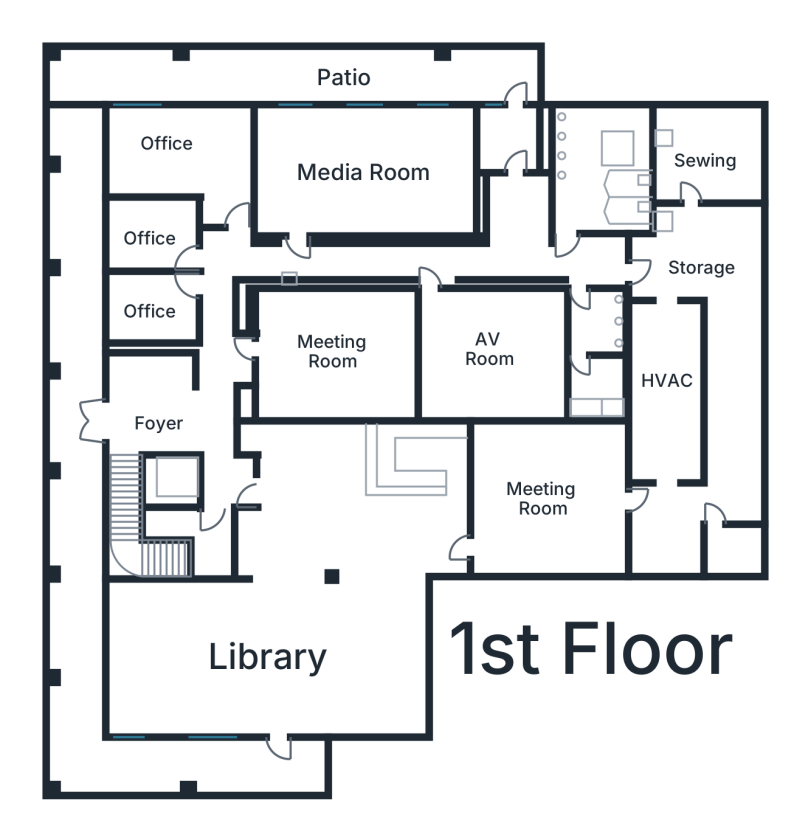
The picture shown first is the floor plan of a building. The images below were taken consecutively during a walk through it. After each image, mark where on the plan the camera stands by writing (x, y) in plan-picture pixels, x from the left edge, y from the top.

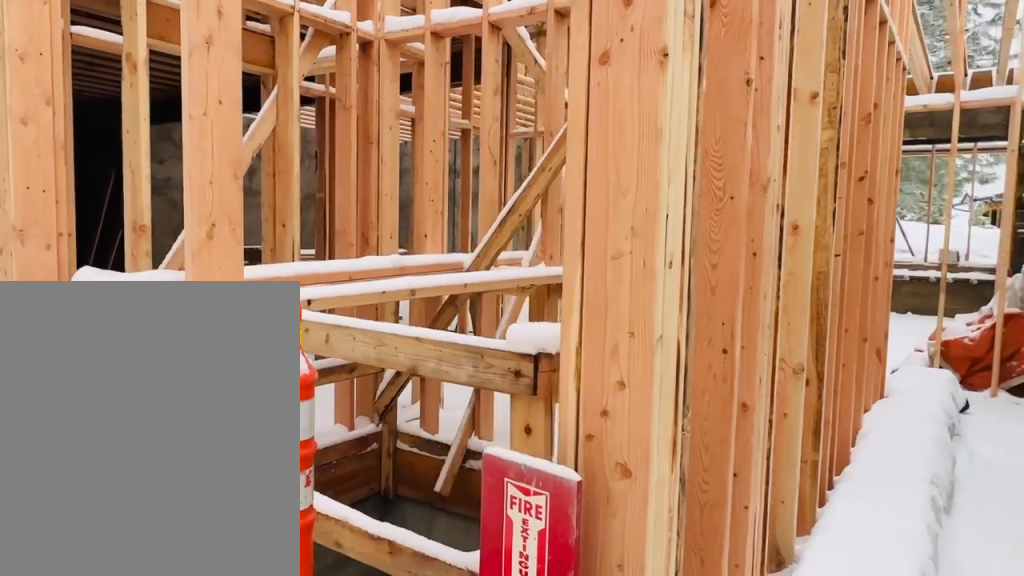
(154, 402)
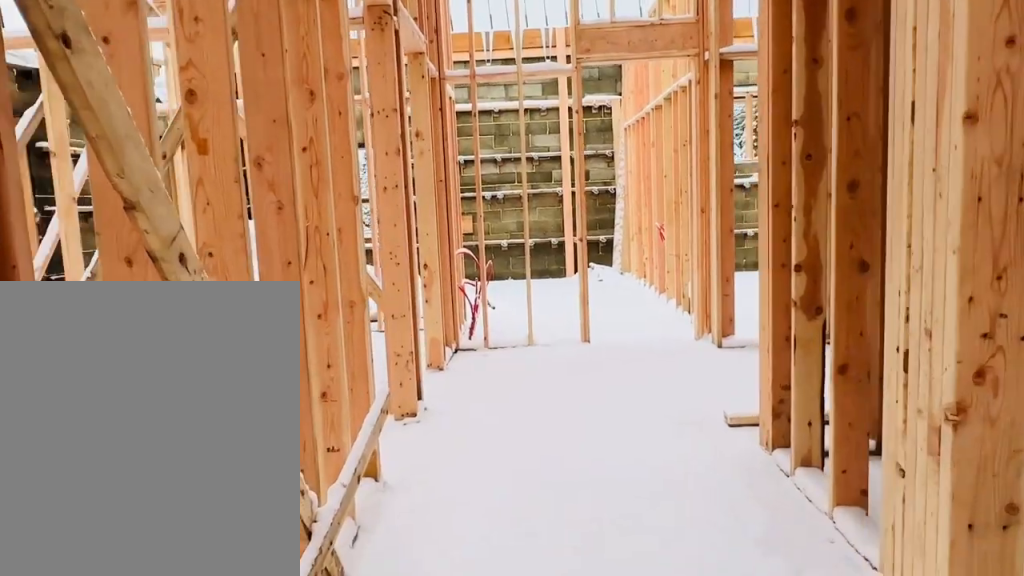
(211, 347)
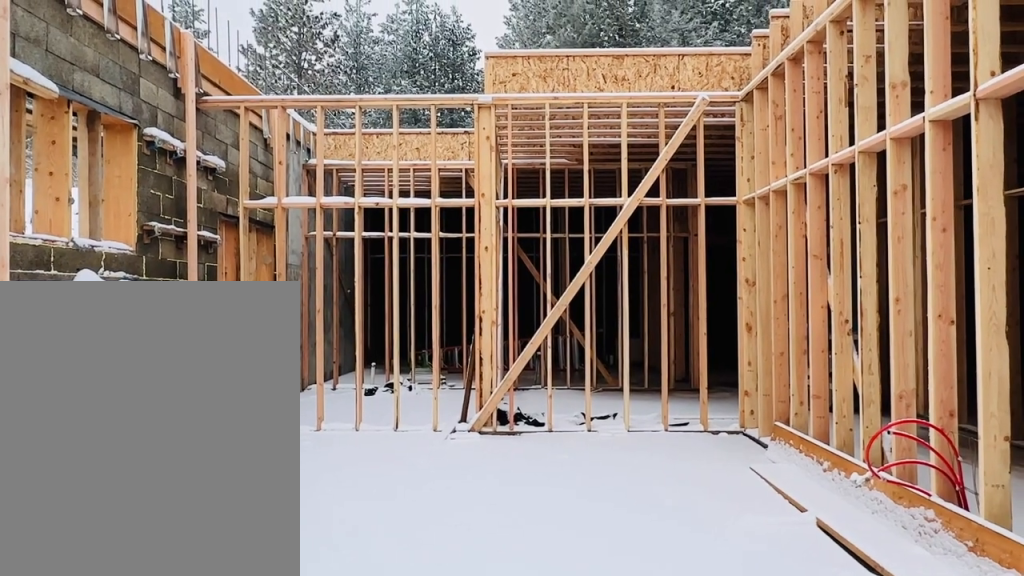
(317, 167)
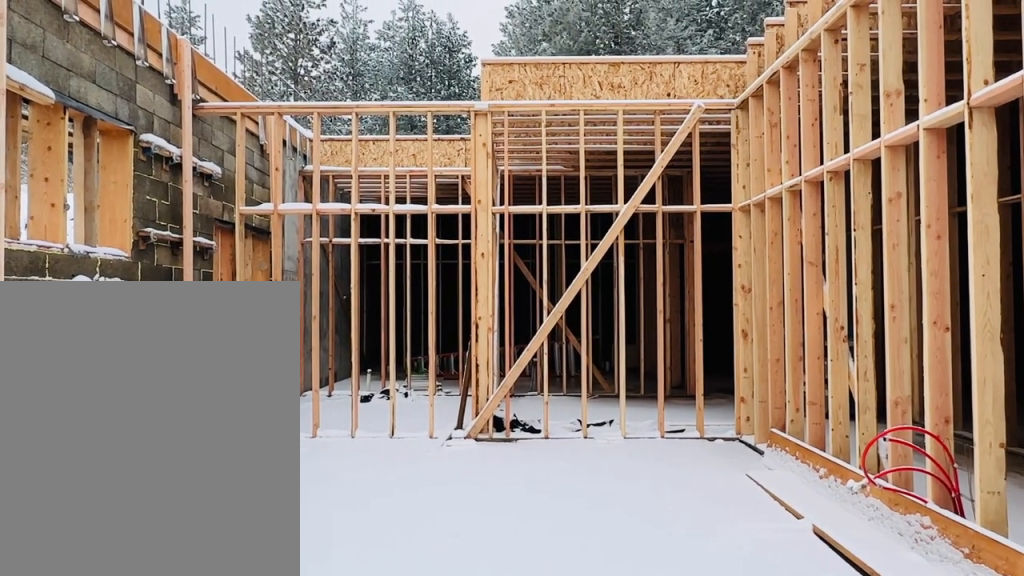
(317, 167)
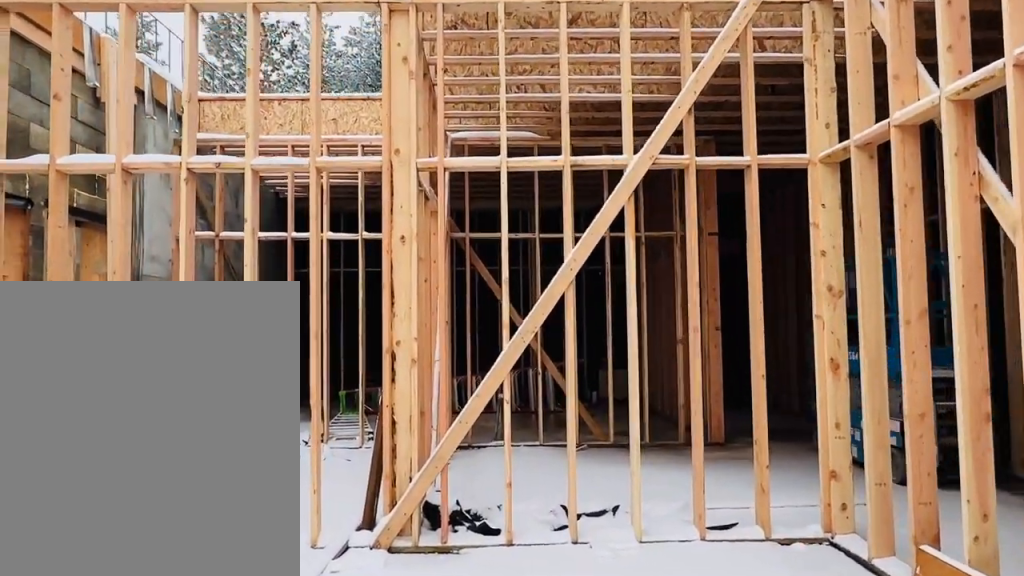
(411, 169)
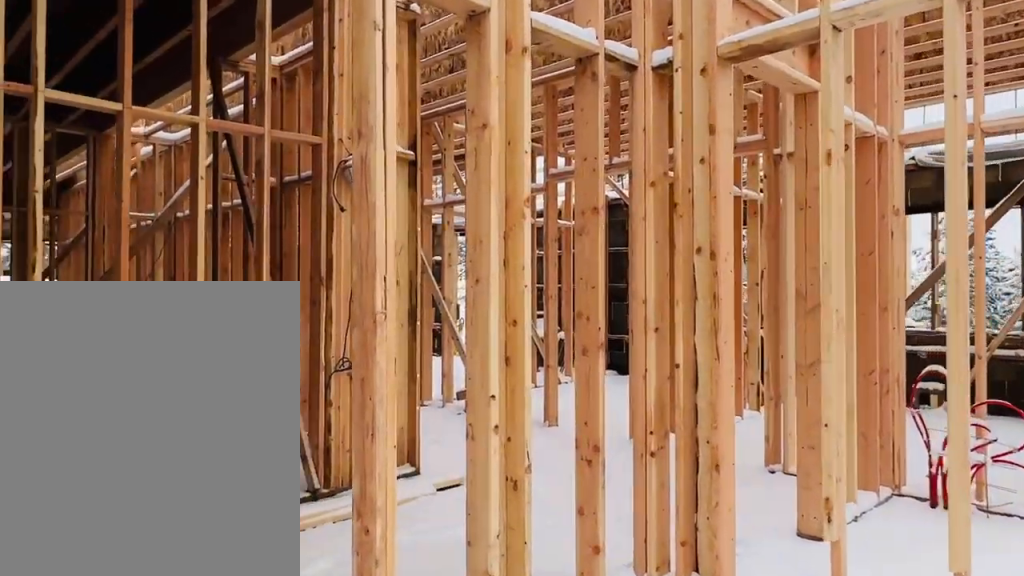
(319, 195)
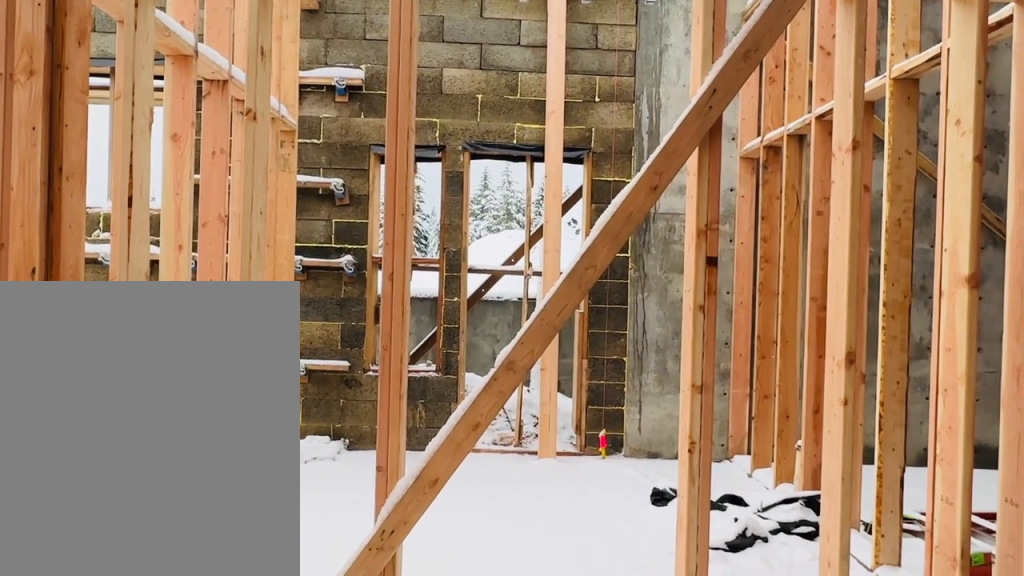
(514, 226)
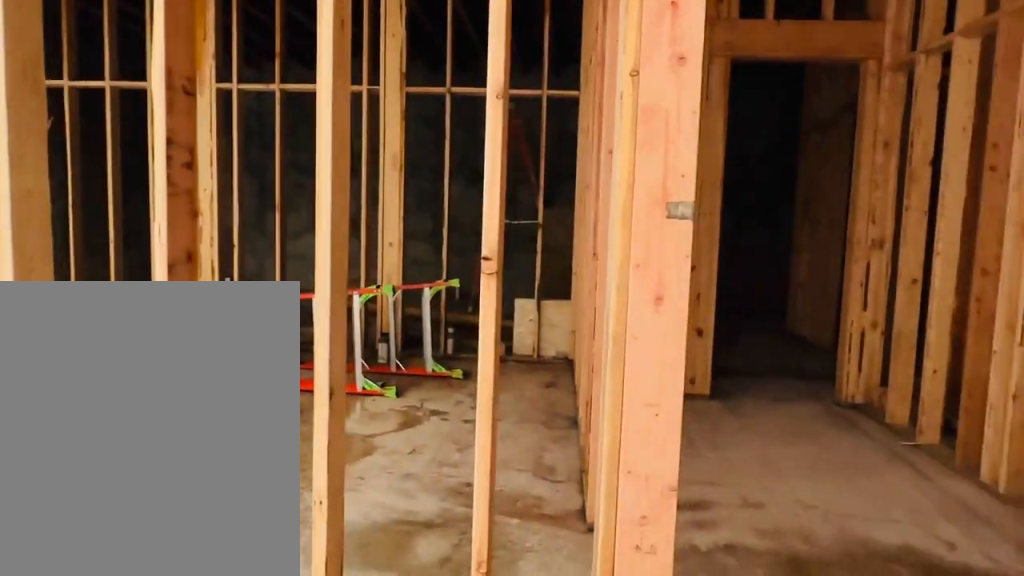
(521, 227)
